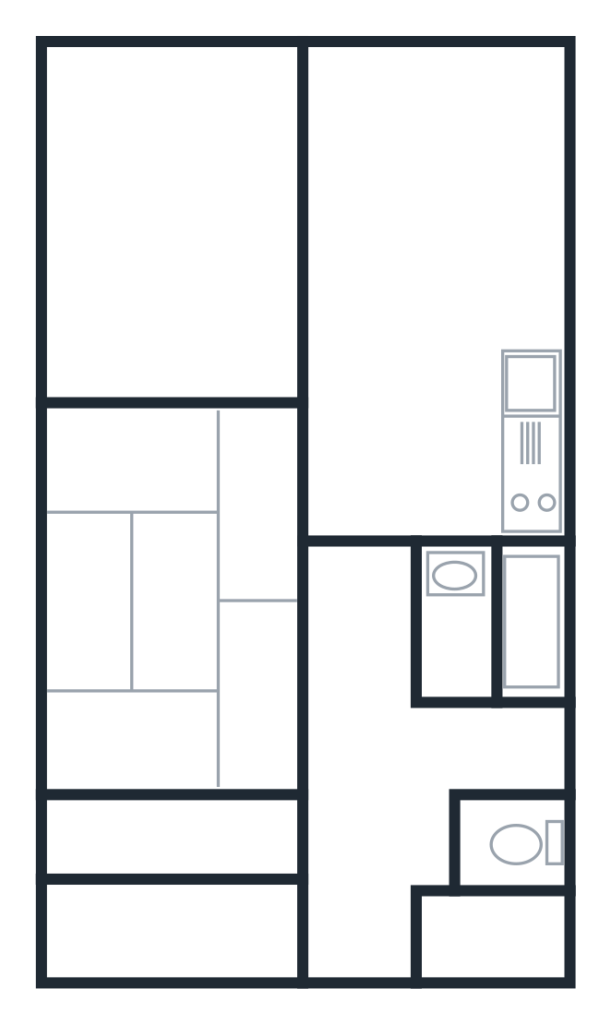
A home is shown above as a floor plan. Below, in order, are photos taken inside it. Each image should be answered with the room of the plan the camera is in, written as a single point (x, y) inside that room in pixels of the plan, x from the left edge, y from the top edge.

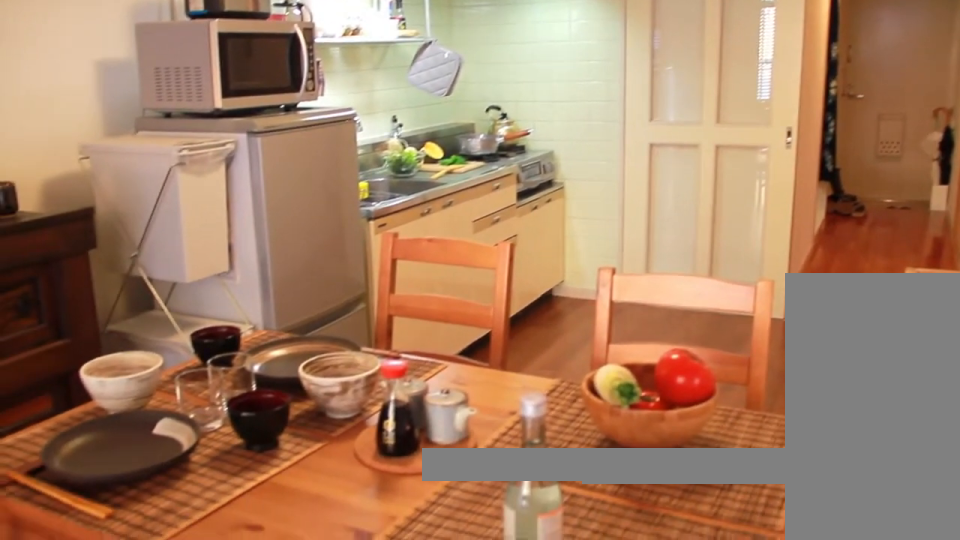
(442, 294)
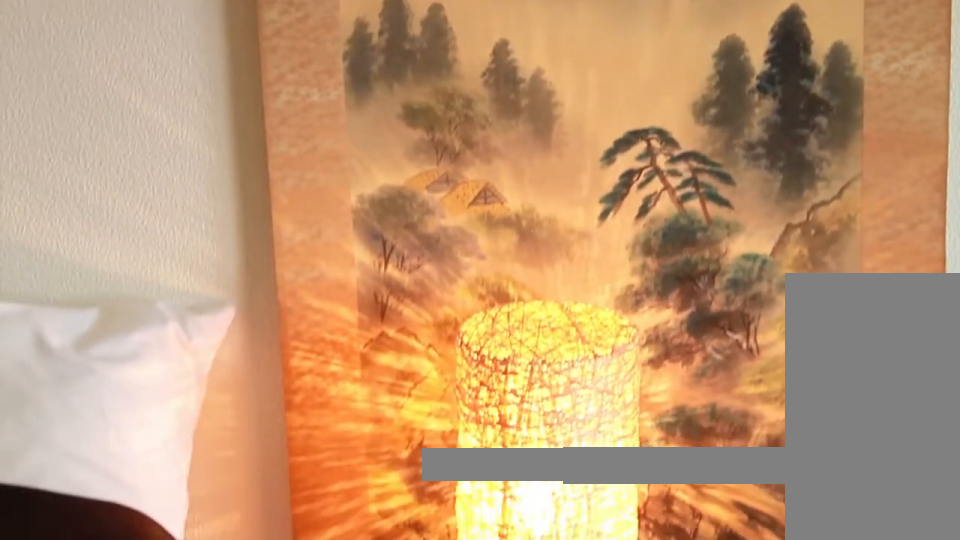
(175, 217)
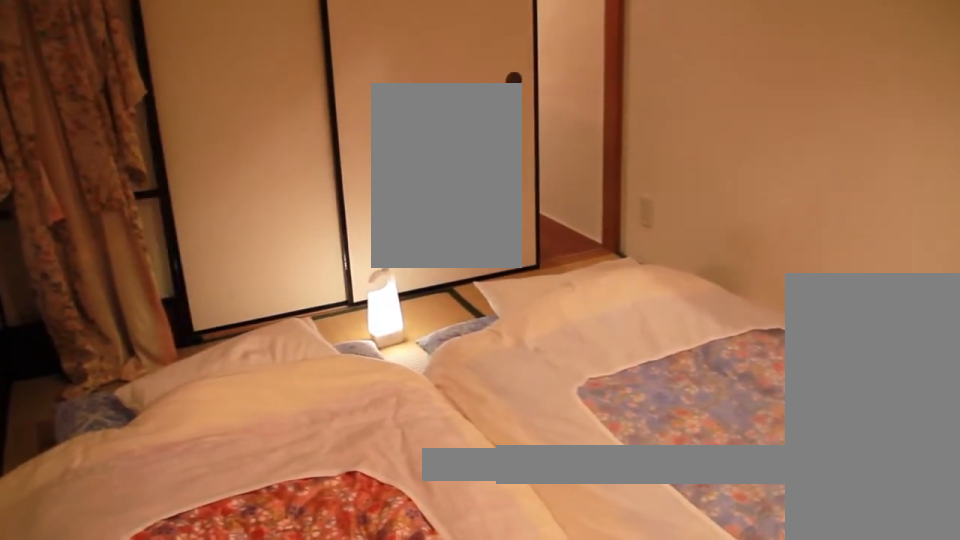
(175, 602)
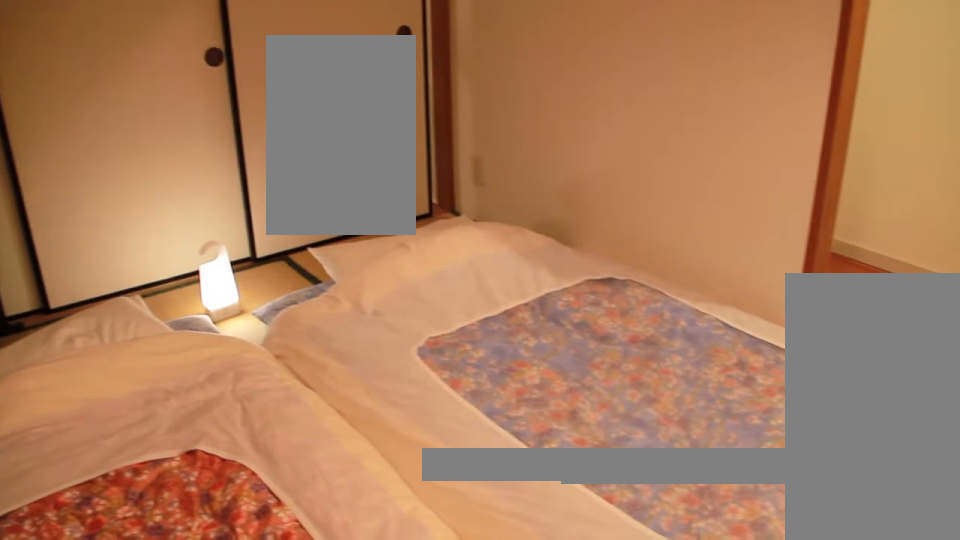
(175, 602)
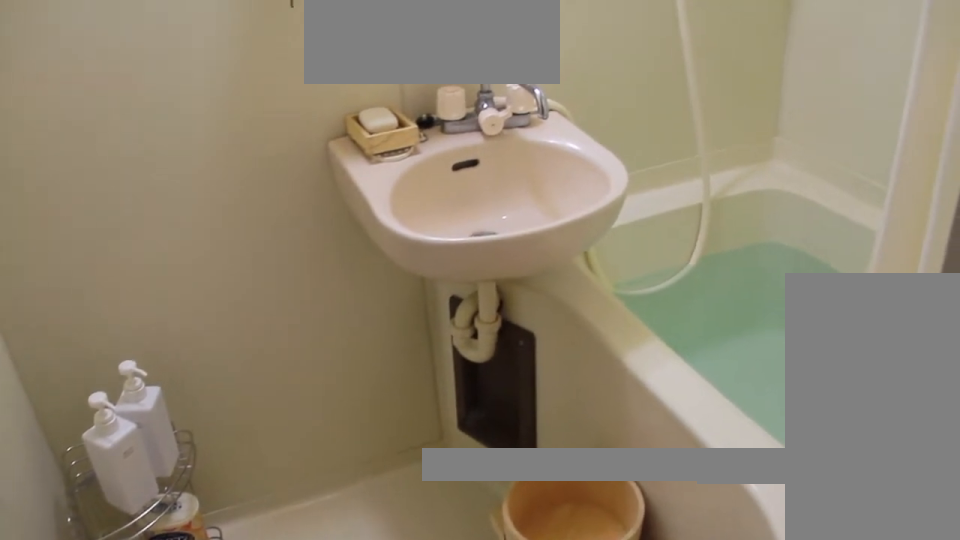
(488, 632)
